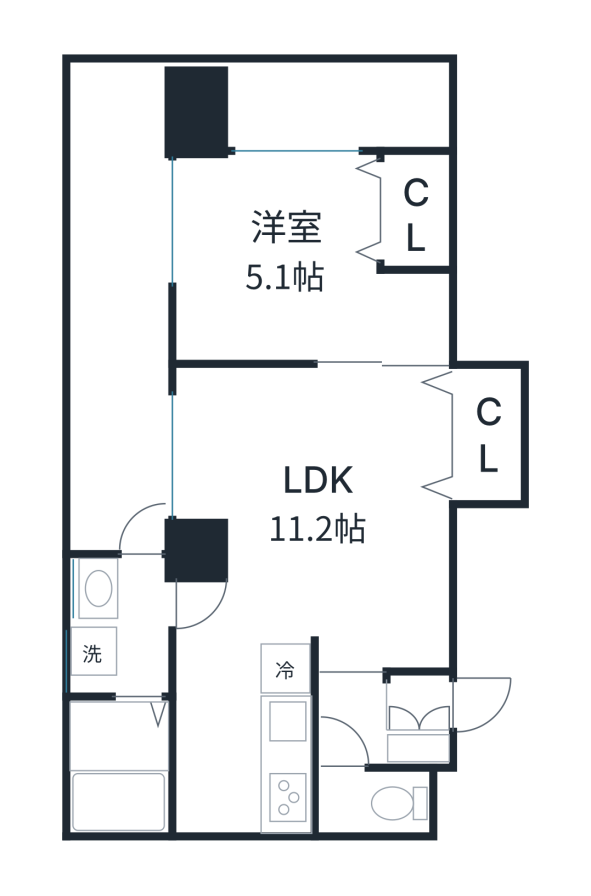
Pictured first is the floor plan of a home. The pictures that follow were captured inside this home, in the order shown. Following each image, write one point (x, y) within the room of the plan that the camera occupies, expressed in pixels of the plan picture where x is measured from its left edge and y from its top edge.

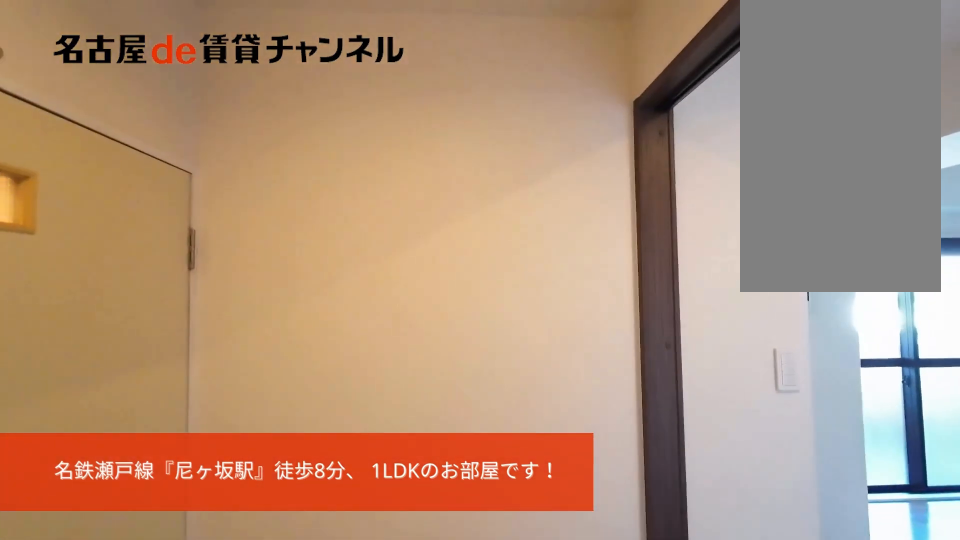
(388, 718)
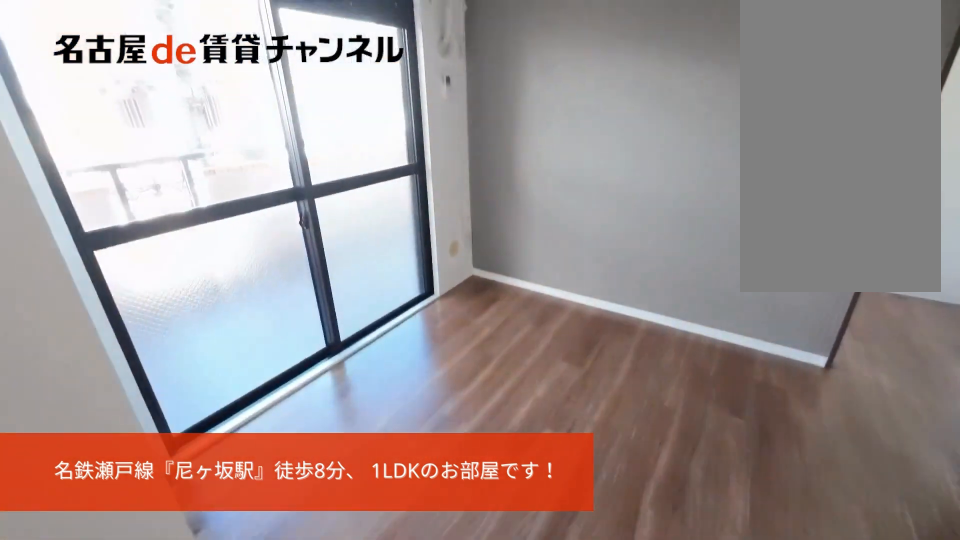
(312, 555)
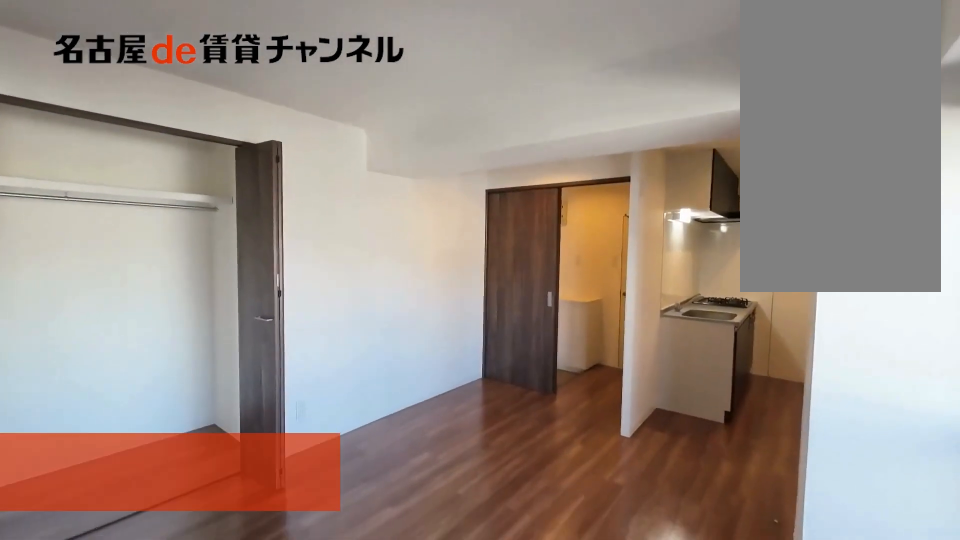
(312, 555)
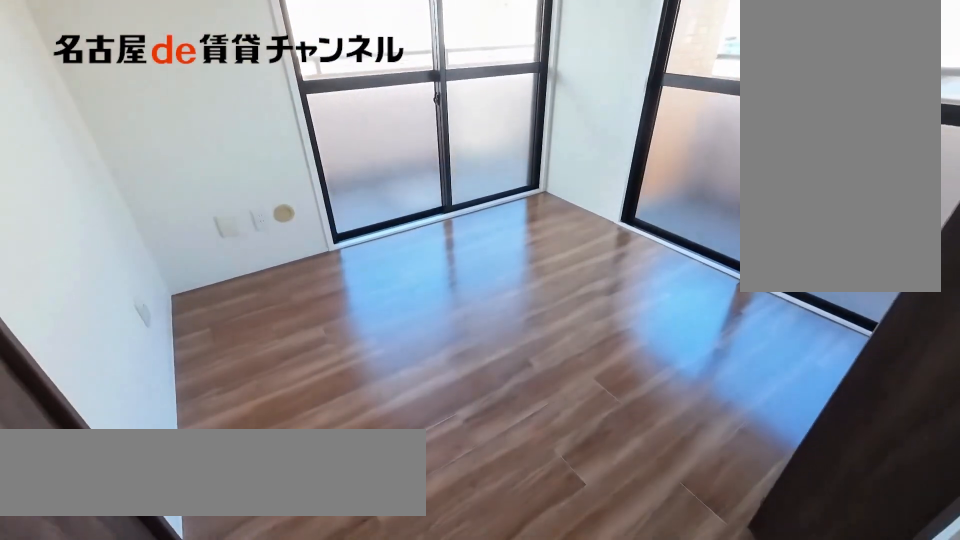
(312, 258)
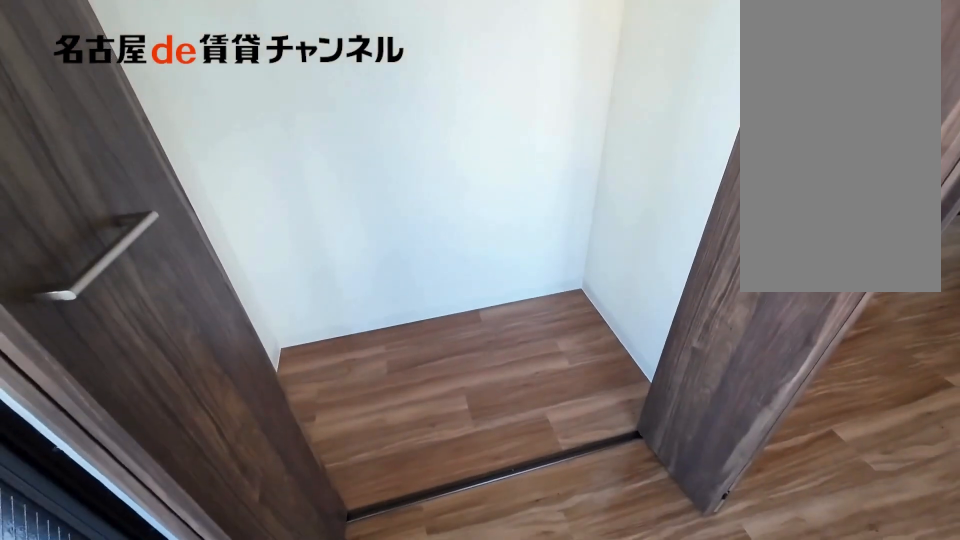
(418, 212)
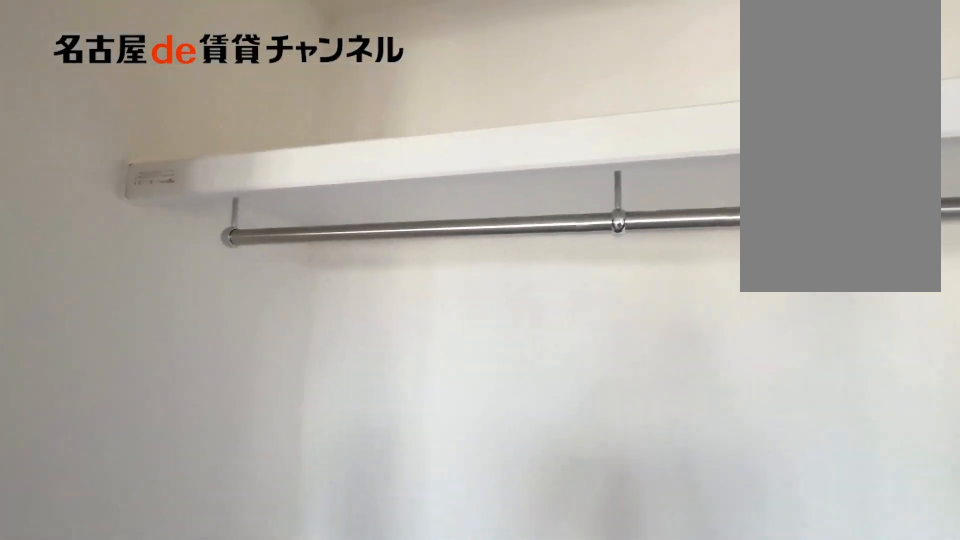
(418, 212)
